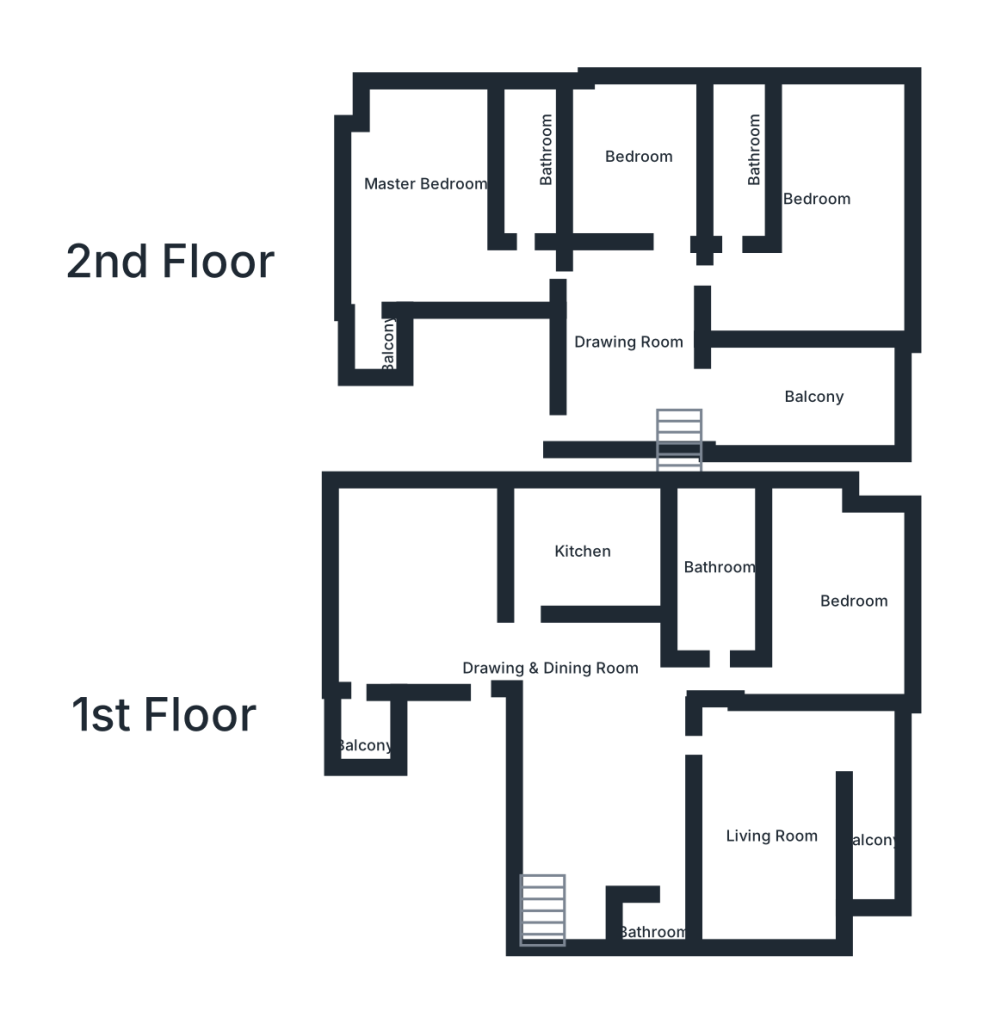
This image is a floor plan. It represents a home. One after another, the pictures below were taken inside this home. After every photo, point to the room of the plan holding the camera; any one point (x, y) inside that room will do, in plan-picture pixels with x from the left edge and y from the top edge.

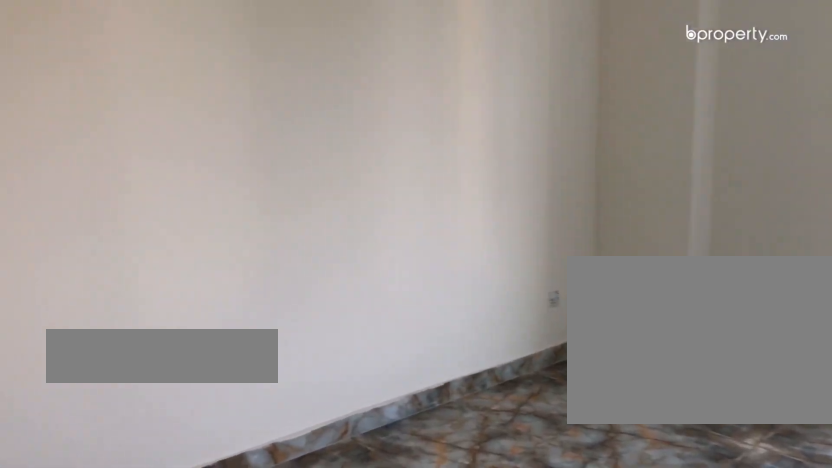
(647, 160)
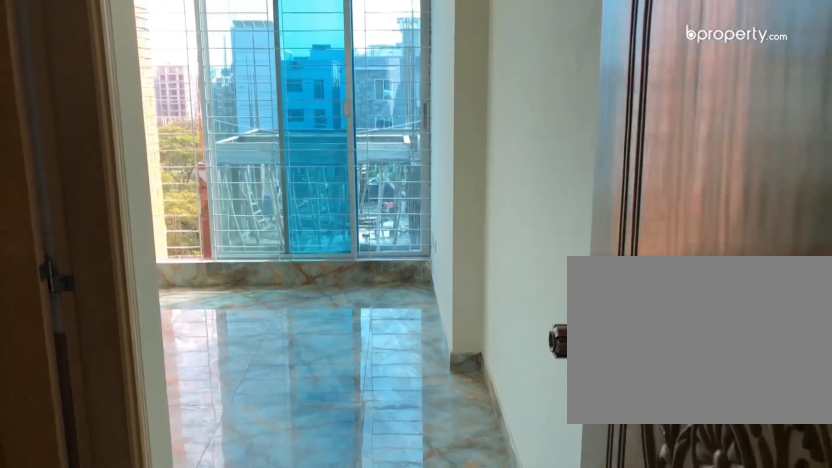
(766, 291)
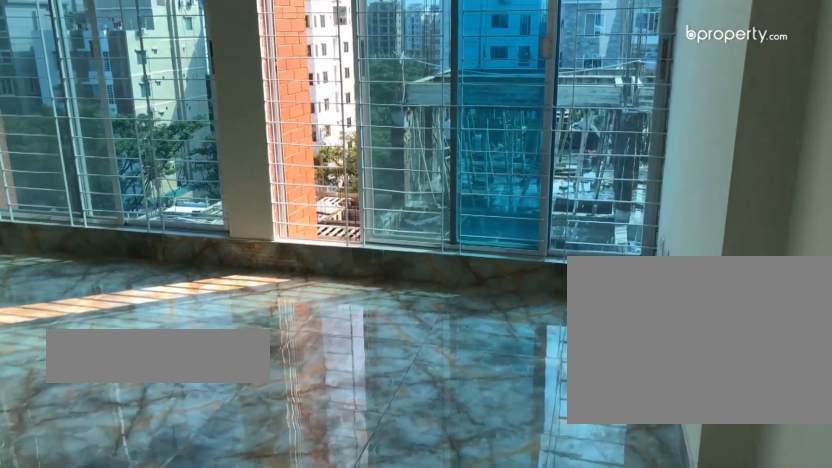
(839, 245)
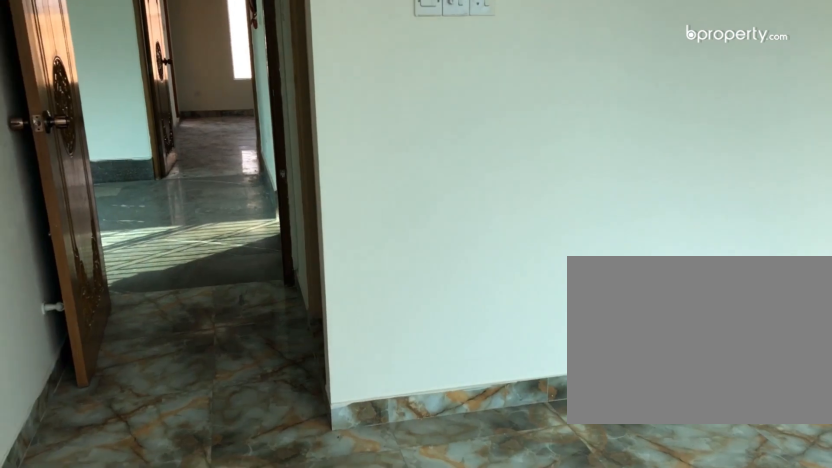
(839, 256)
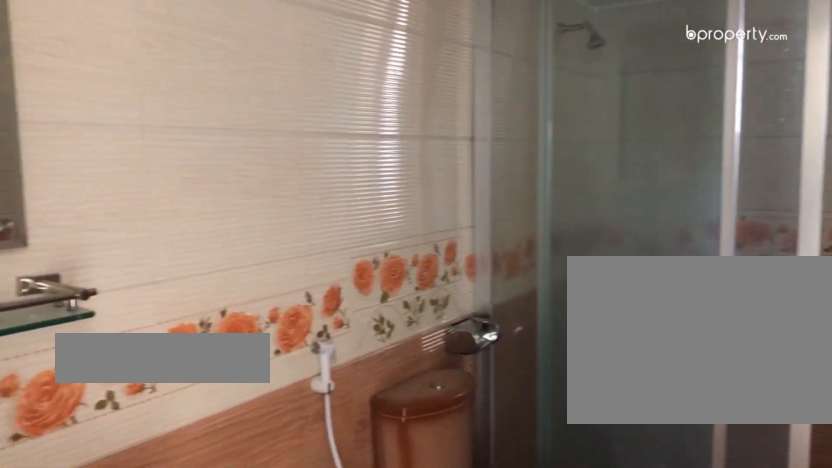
(737, 176)
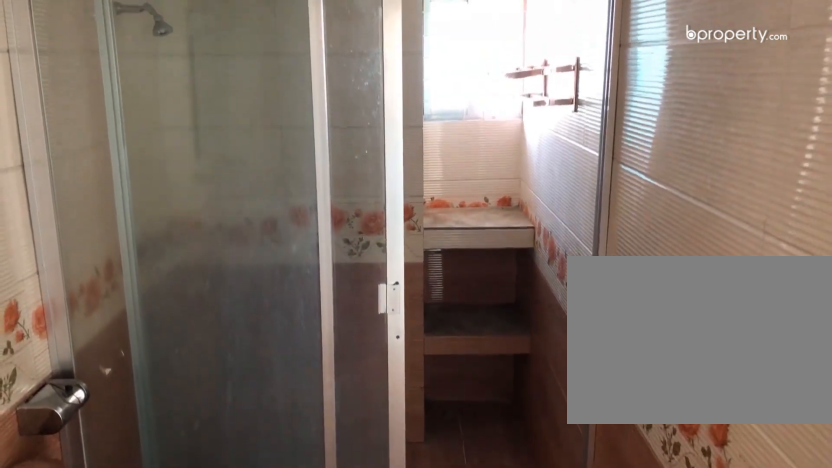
(738, 183)
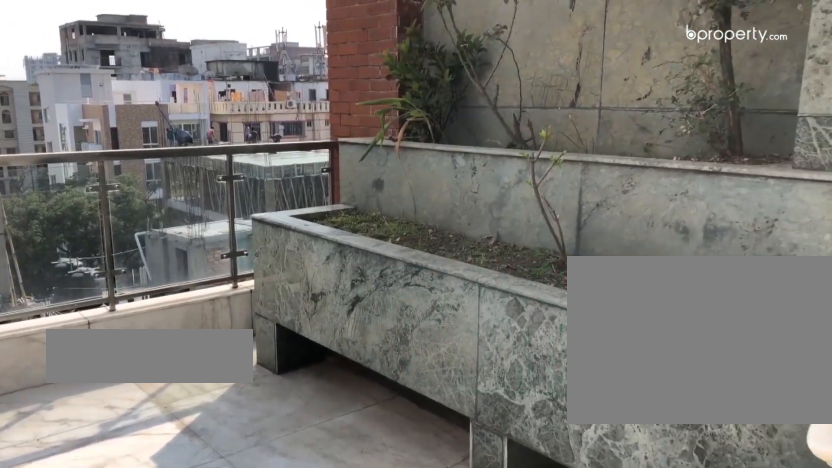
(792, 390)
